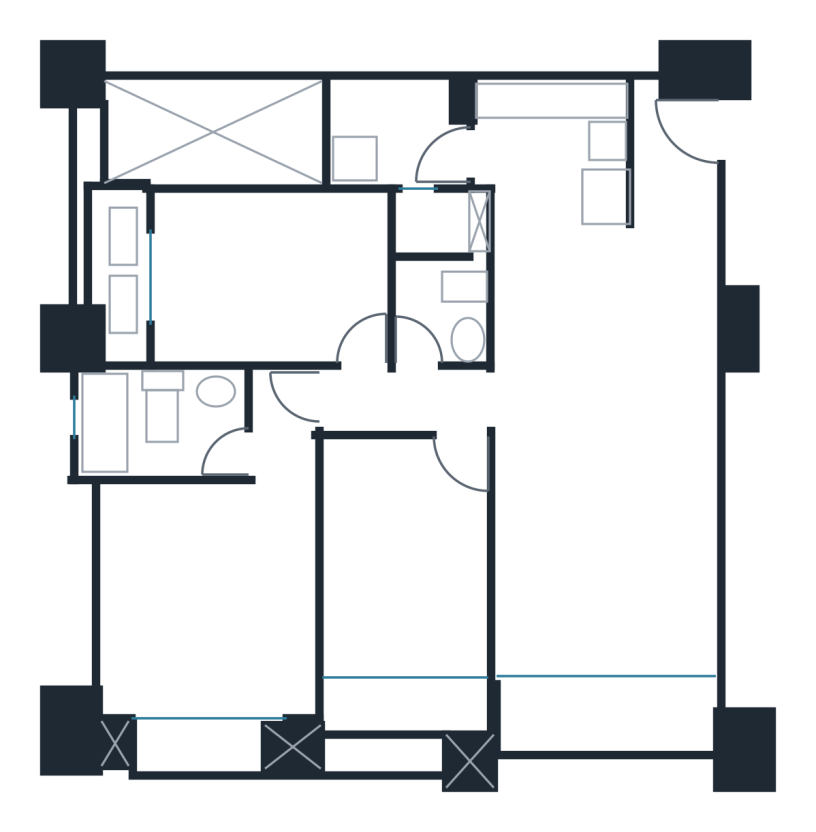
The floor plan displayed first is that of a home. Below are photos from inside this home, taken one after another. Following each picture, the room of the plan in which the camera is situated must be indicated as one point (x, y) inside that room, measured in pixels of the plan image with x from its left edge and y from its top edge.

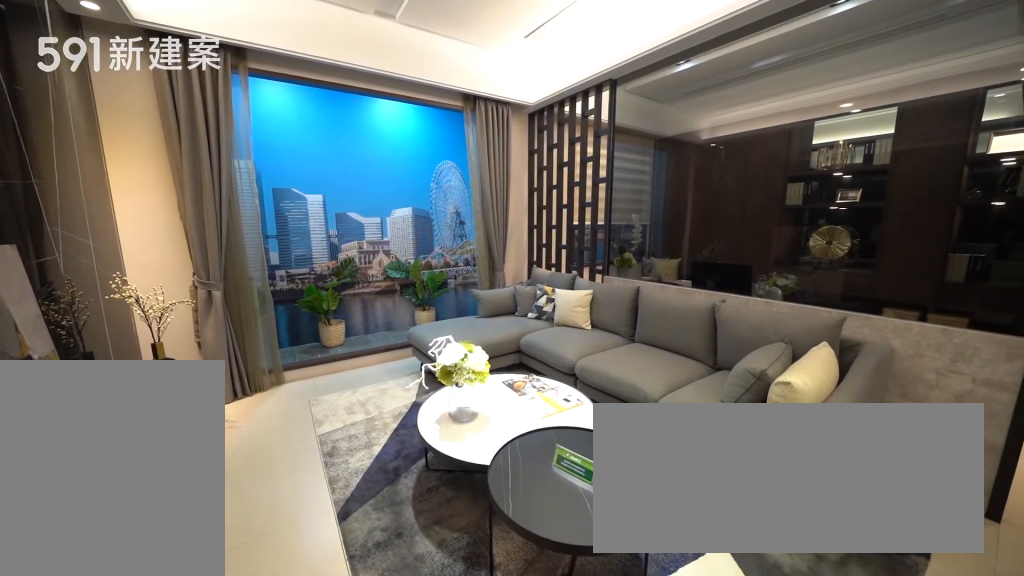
(603, 556)
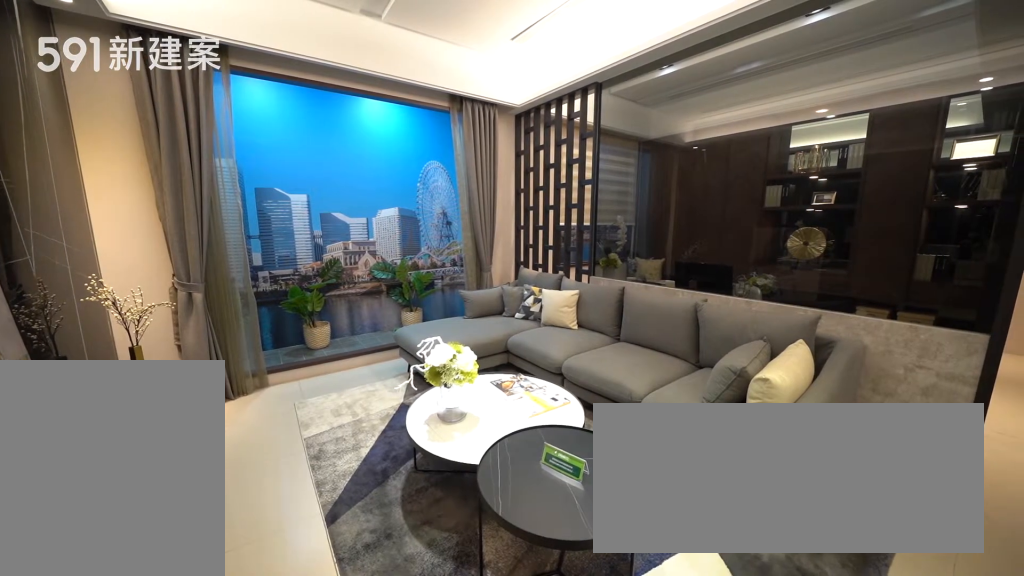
(603, 556)
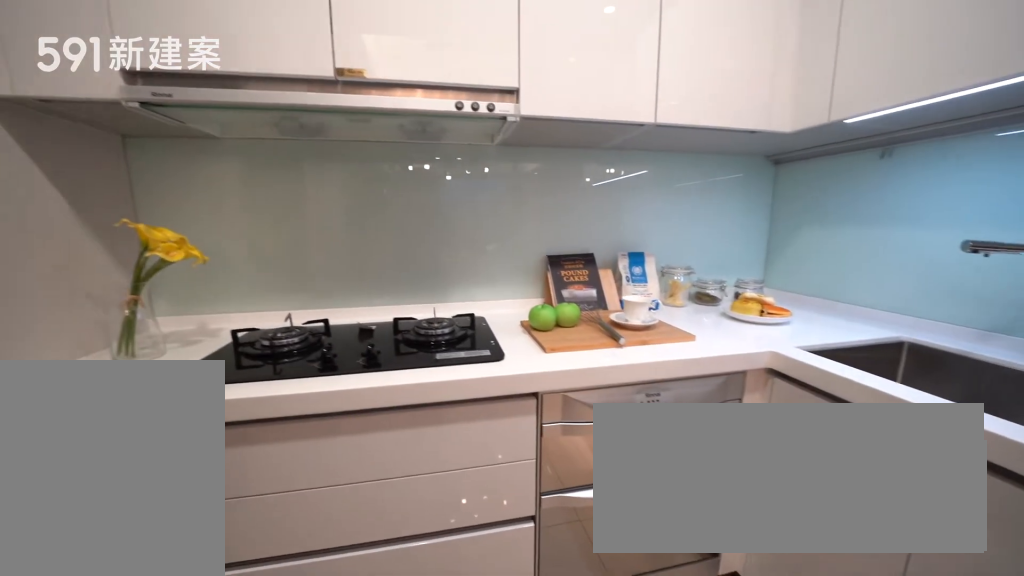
(554, 143)
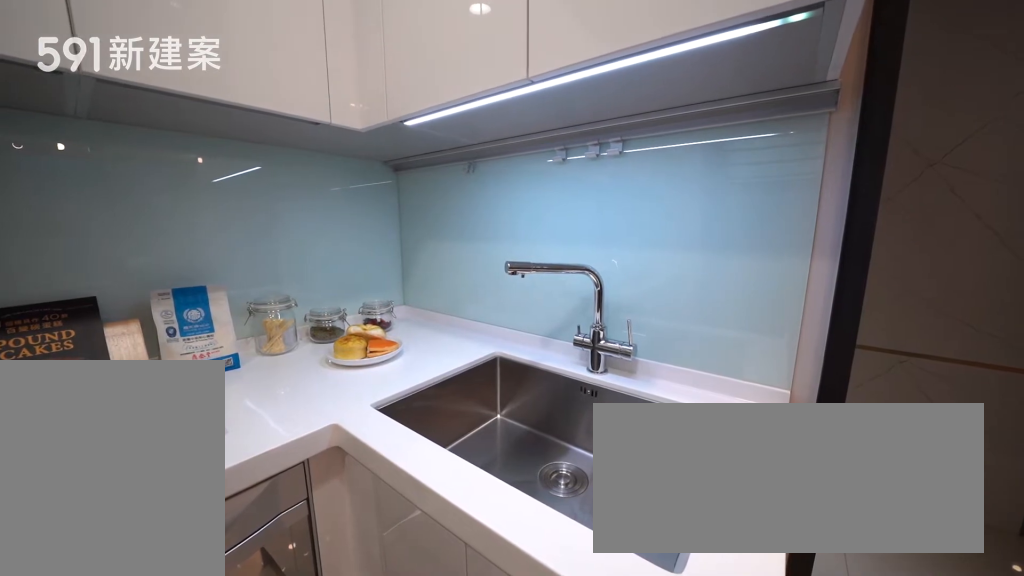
(554, 143)
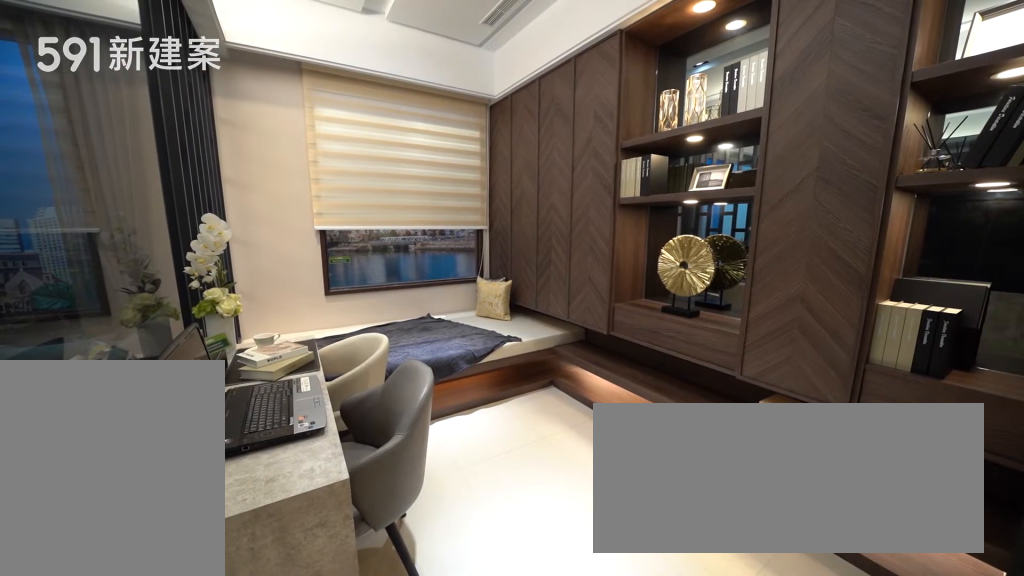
(406, 559)
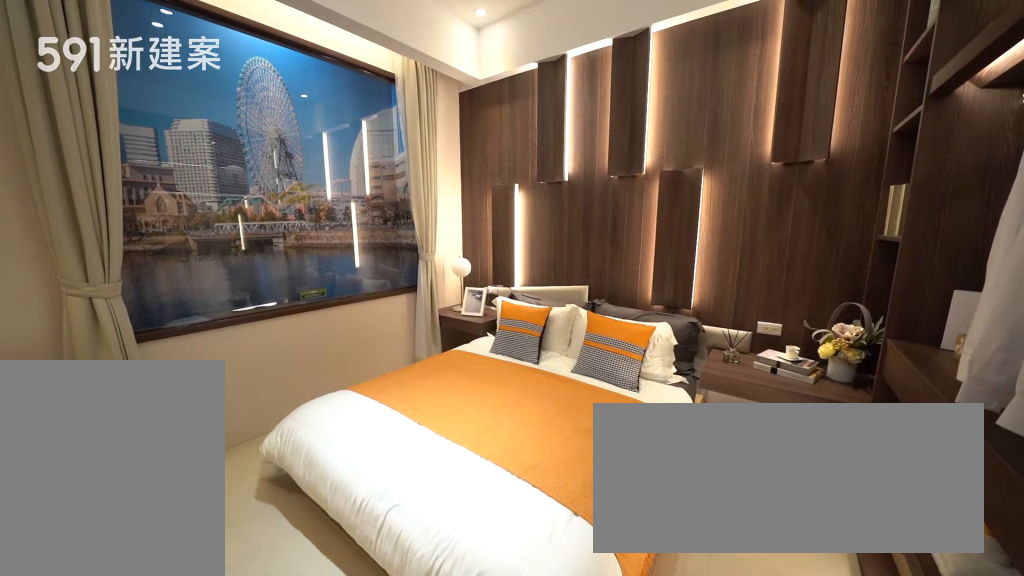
(210, 605)
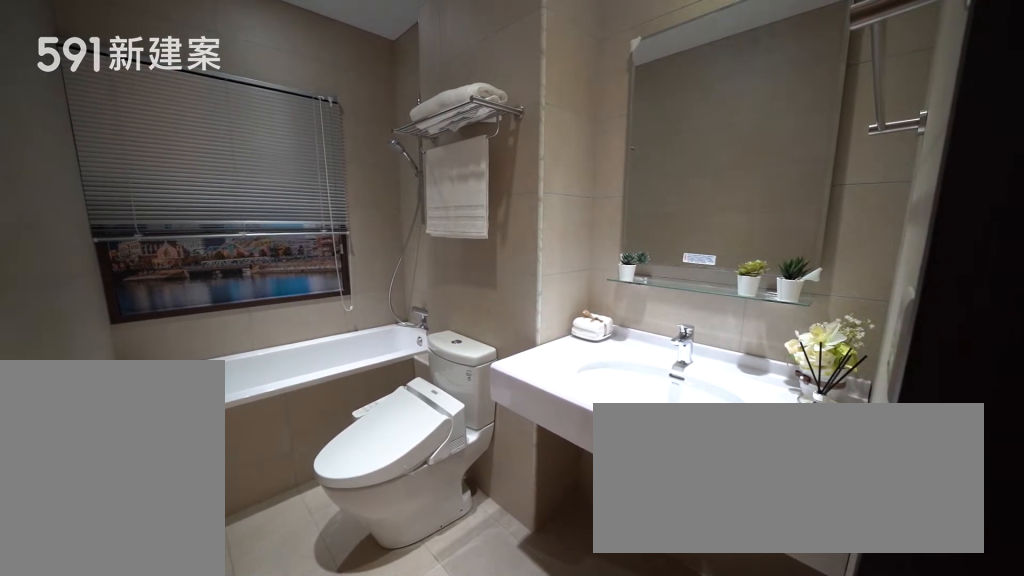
(163, 425)
